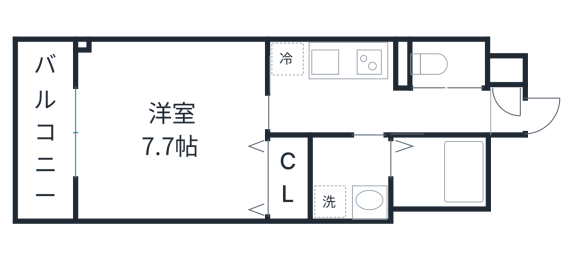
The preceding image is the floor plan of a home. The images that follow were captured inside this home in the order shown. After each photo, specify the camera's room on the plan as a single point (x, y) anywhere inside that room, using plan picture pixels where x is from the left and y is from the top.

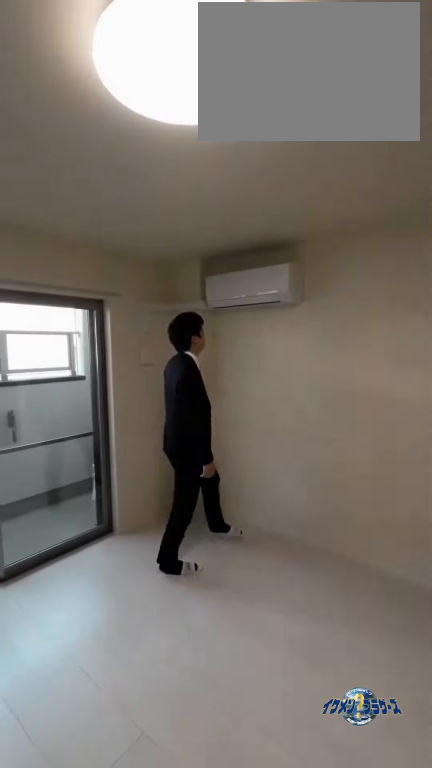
(172, 131)
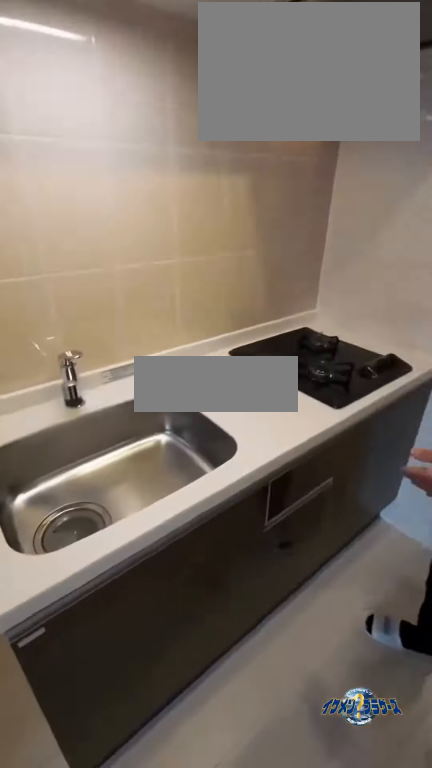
(326, 65)
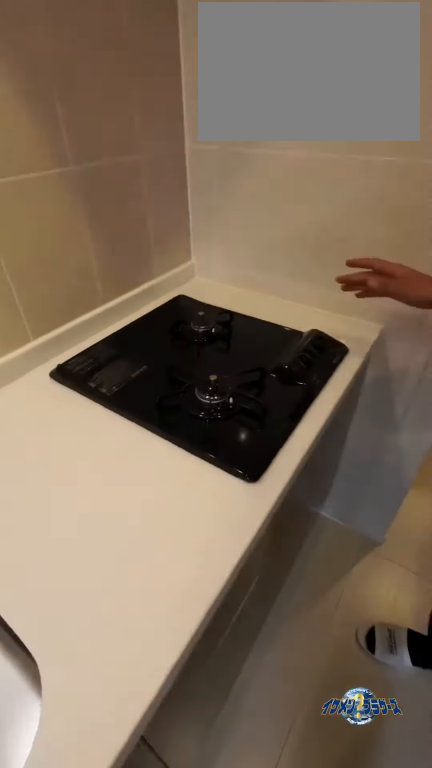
(326, 65)
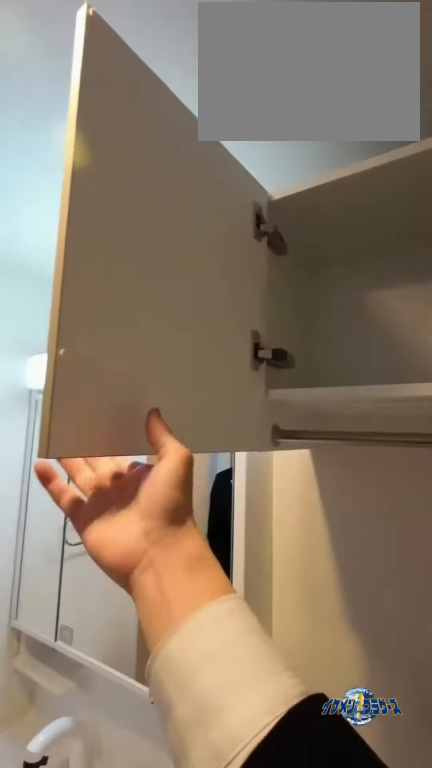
(354, 191)
